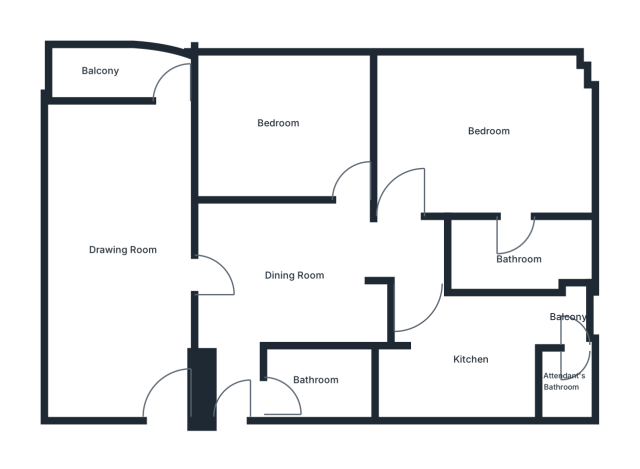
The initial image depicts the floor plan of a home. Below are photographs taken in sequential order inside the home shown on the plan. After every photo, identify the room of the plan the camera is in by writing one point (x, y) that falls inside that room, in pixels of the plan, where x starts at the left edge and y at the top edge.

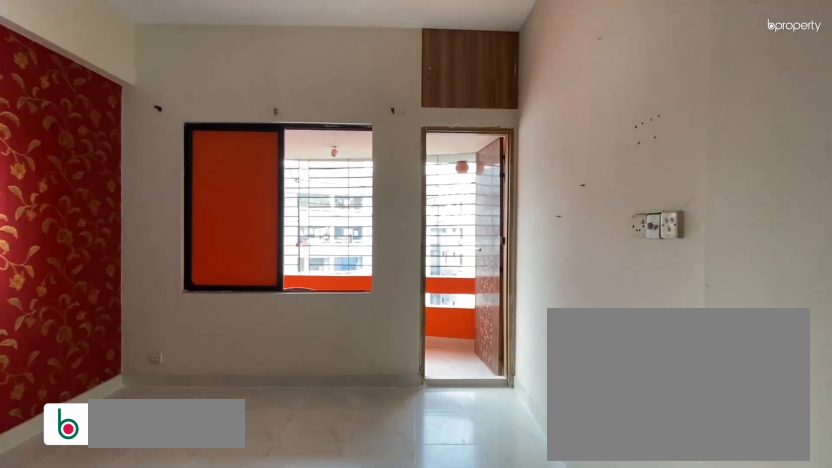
(125, 234)
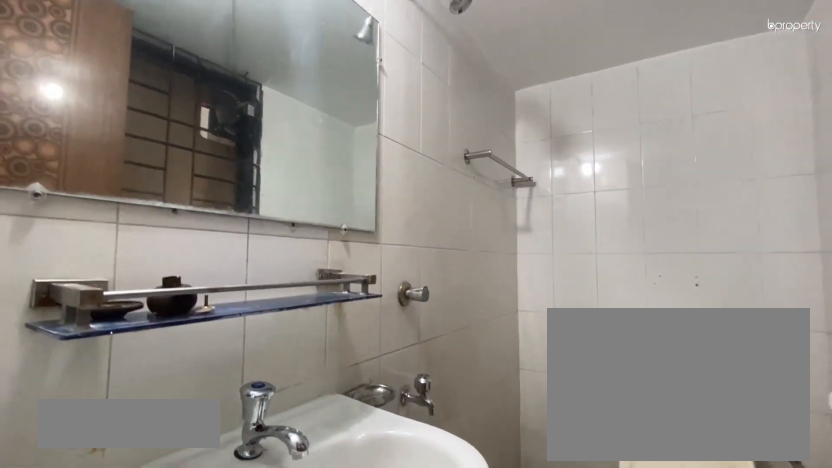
(311, 388)
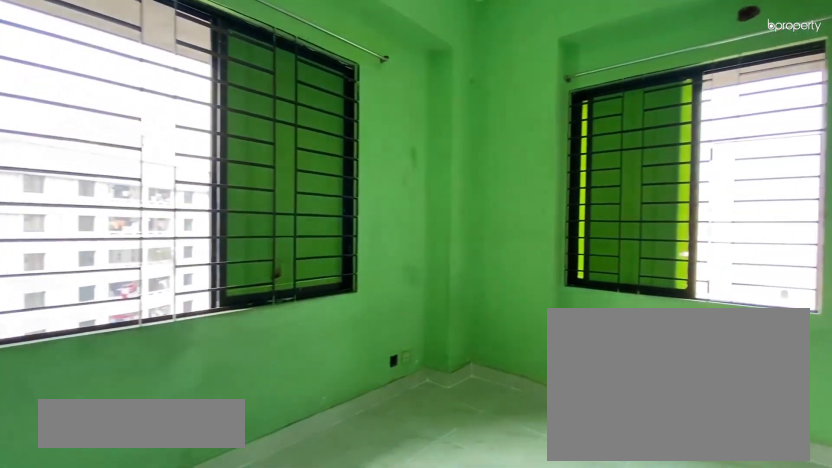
(485, 143)
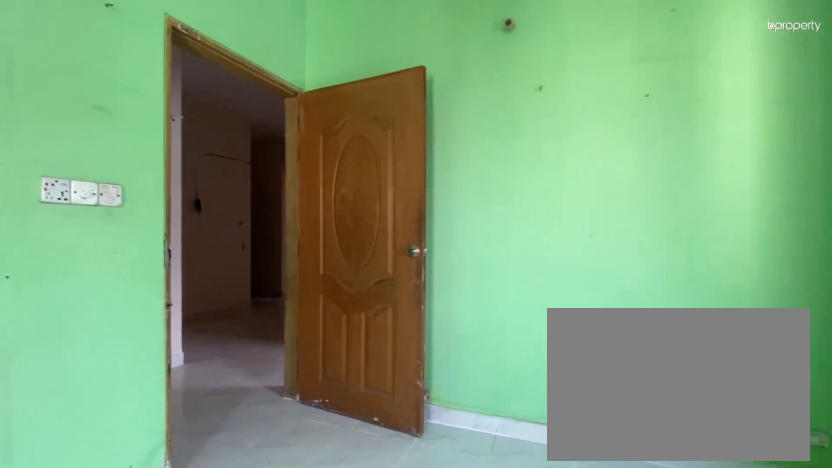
(485, 143)
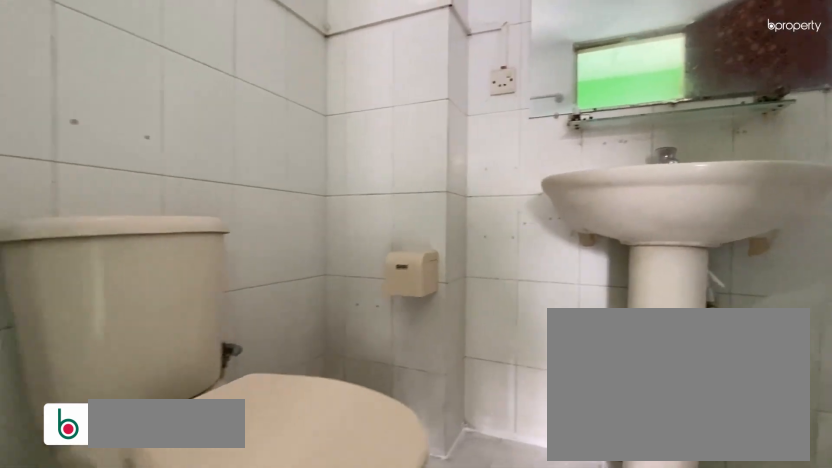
(514, 250)
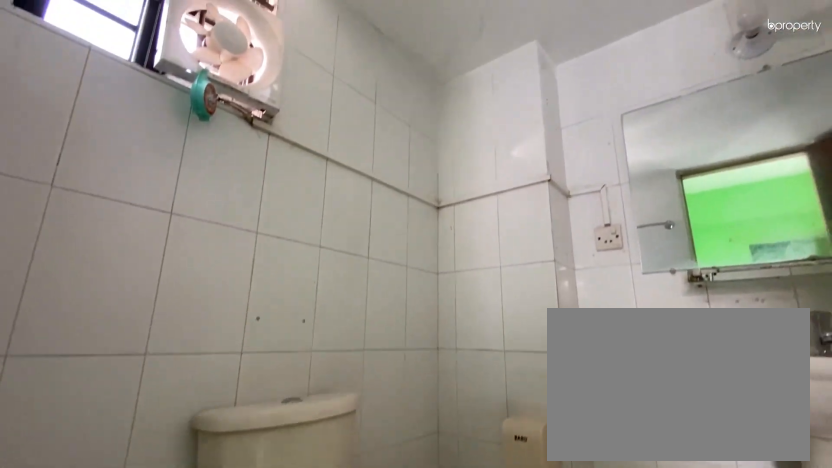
(514, 250)
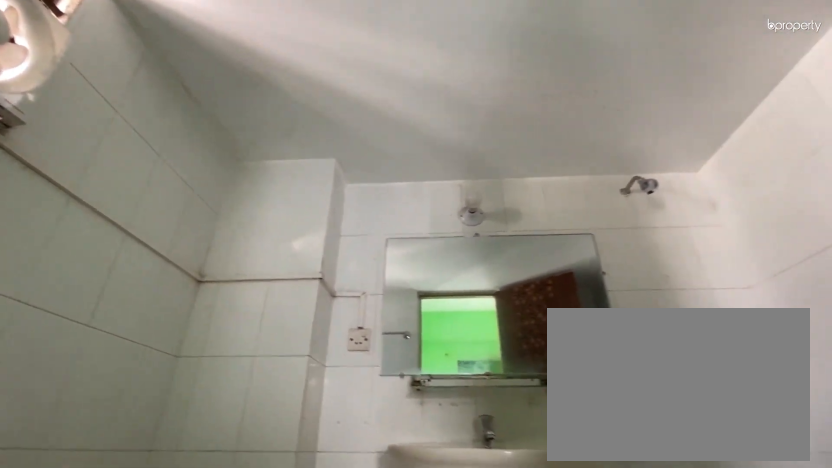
(514, 250)
